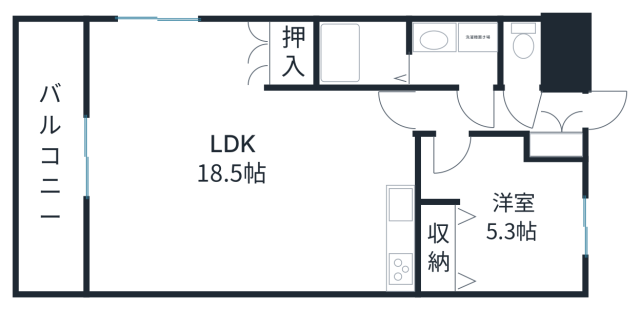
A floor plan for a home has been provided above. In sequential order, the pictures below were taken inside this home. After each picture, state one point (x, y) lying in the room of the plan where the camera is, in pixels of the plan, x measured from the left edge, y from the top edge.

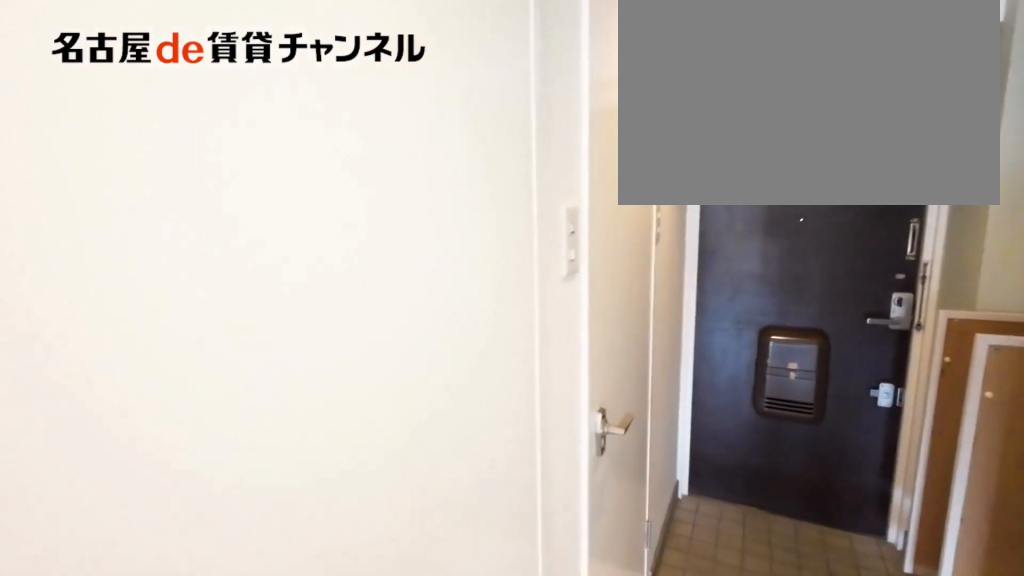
(475, 110)
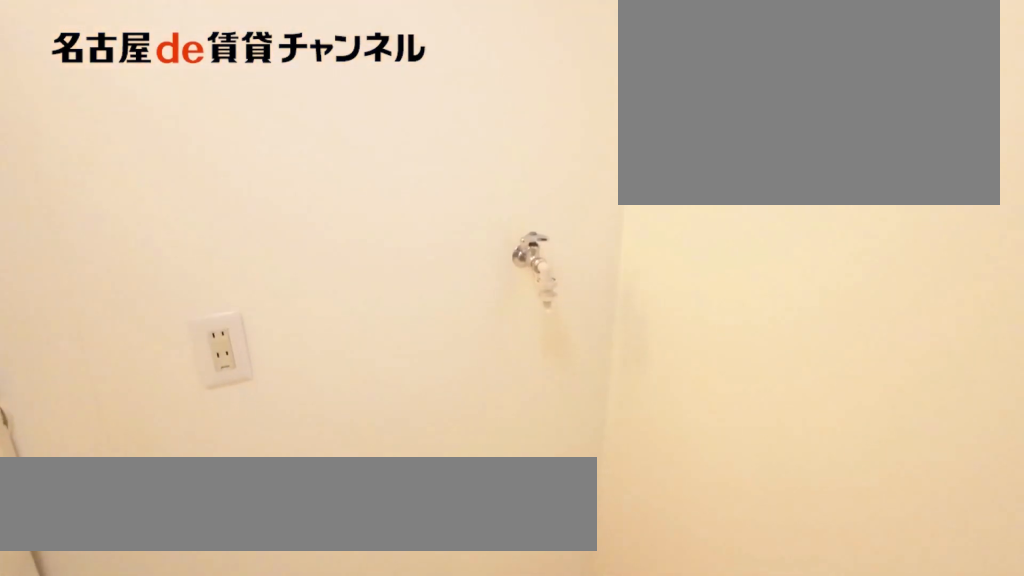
(455, 52)
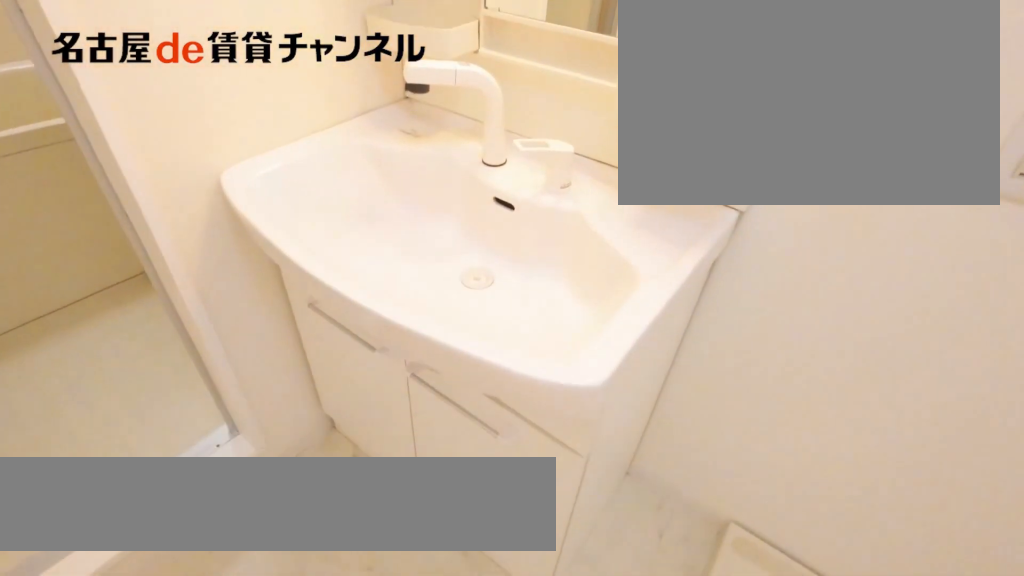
(455, 52)
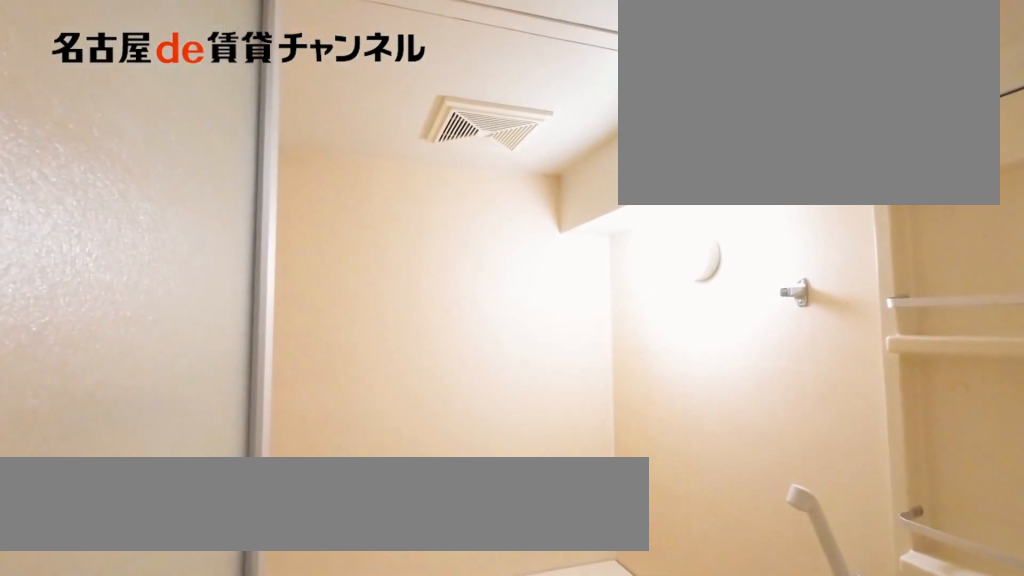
(364, 54)
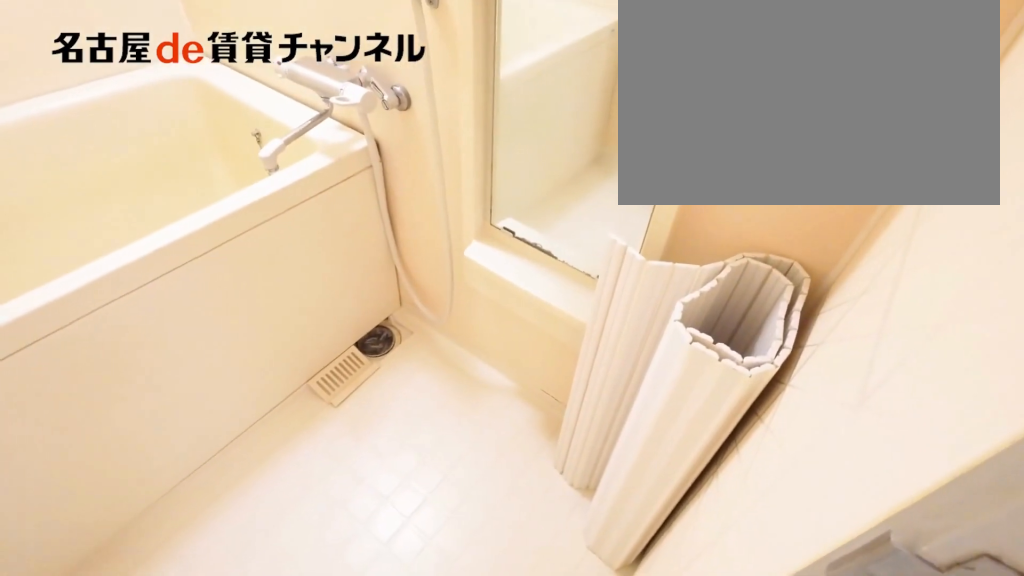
(364, 54)
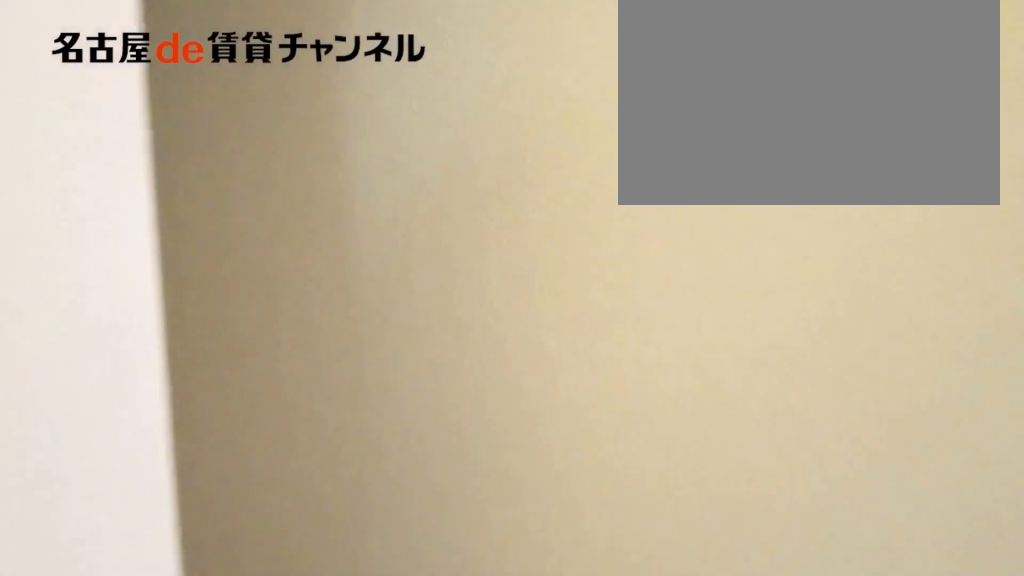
(480, 110)
